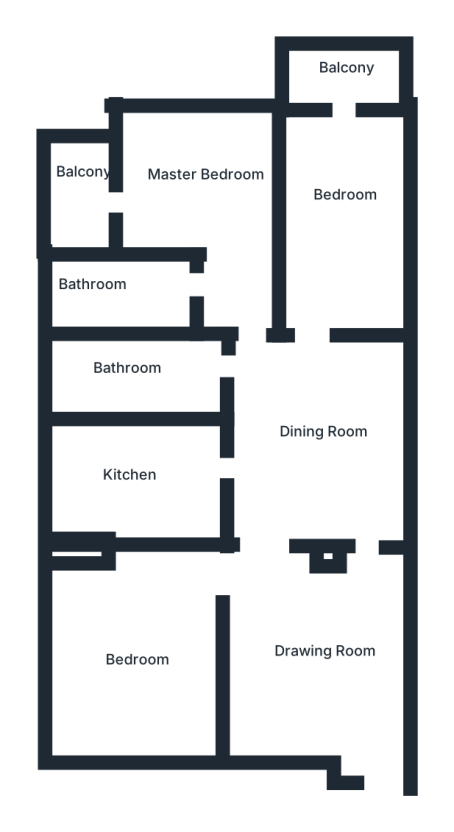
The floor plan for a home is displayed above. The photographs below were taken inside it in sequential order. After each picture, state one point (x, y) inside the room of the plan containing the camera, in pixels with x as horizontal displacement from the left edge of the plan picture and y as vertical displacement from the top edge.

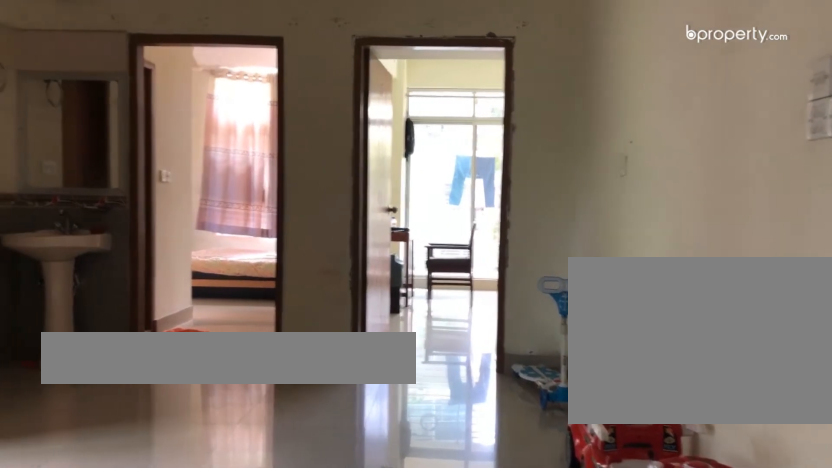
(314, 455)
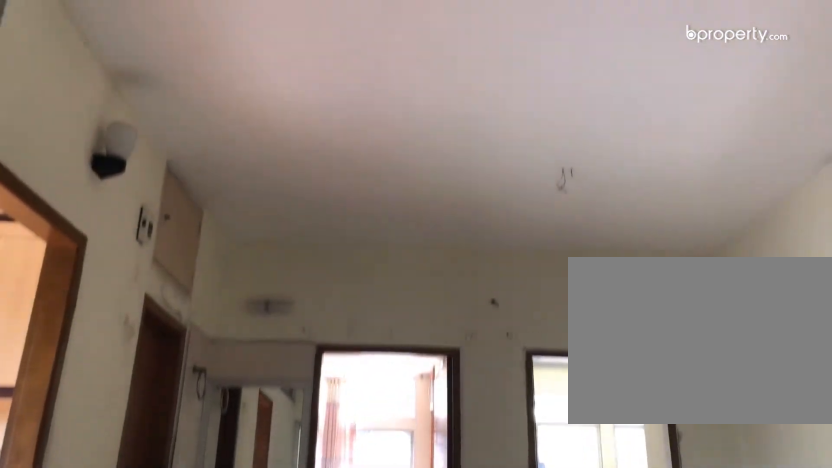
(296, 457)
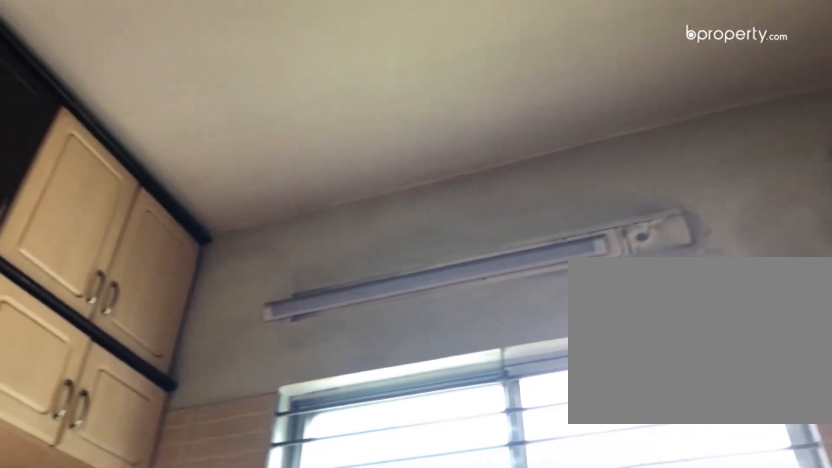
(151, 475)
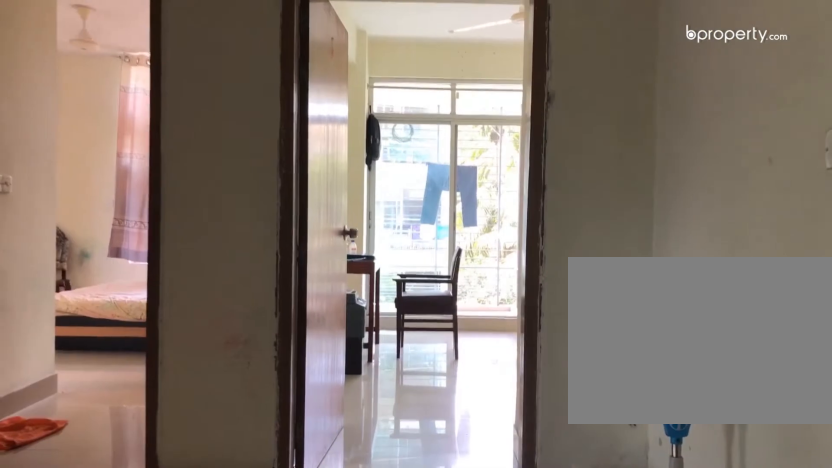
(310, 376)
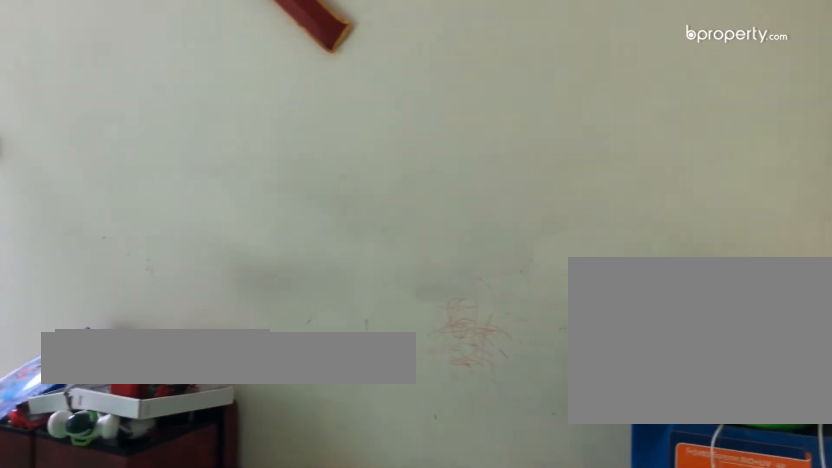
(342, 230)
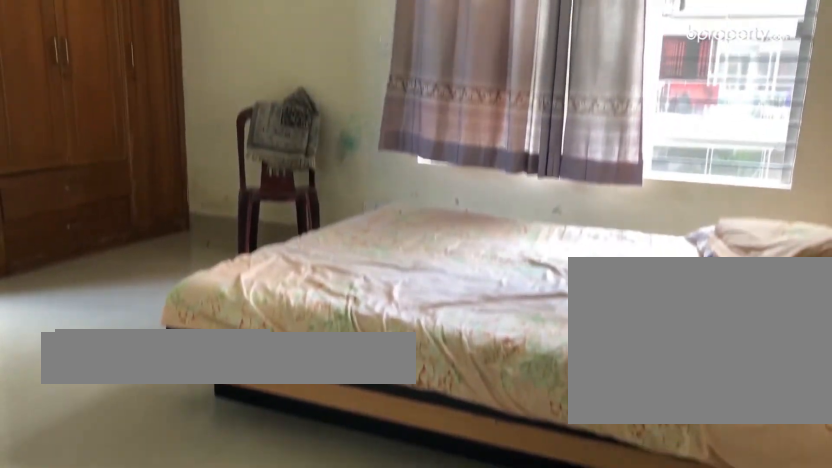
(224, 200)
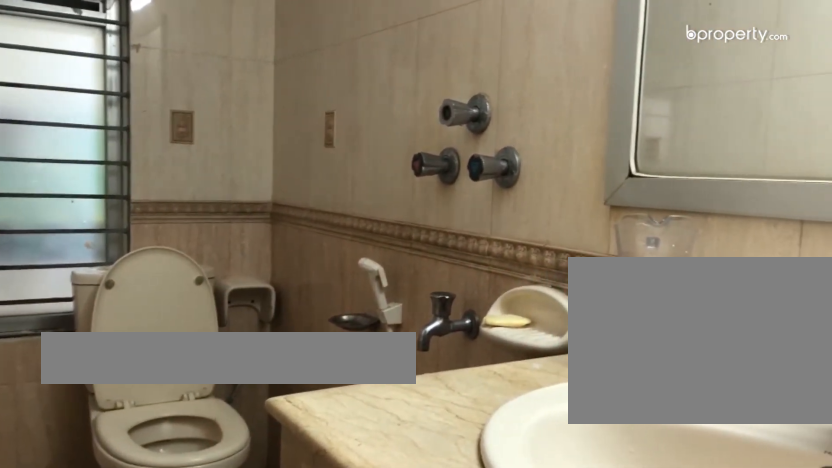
(126, 293)
